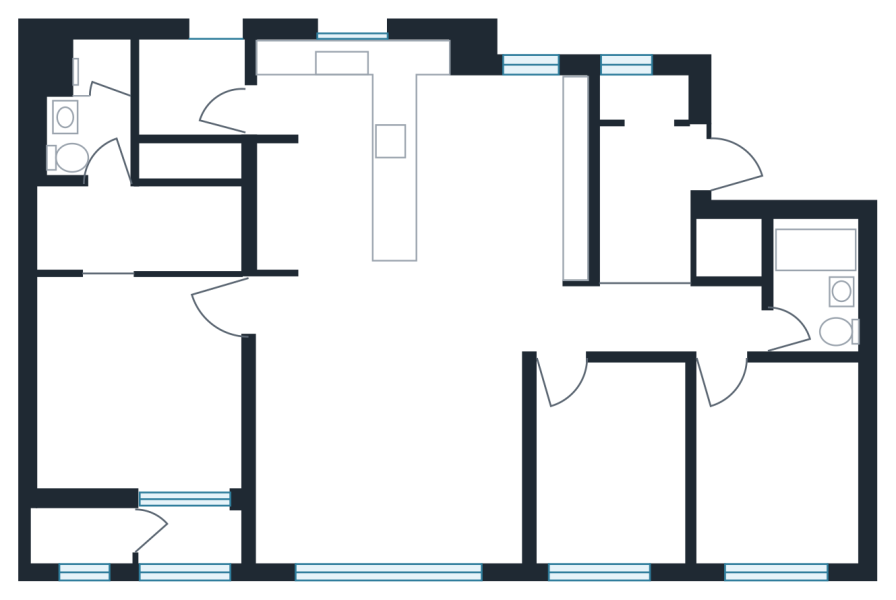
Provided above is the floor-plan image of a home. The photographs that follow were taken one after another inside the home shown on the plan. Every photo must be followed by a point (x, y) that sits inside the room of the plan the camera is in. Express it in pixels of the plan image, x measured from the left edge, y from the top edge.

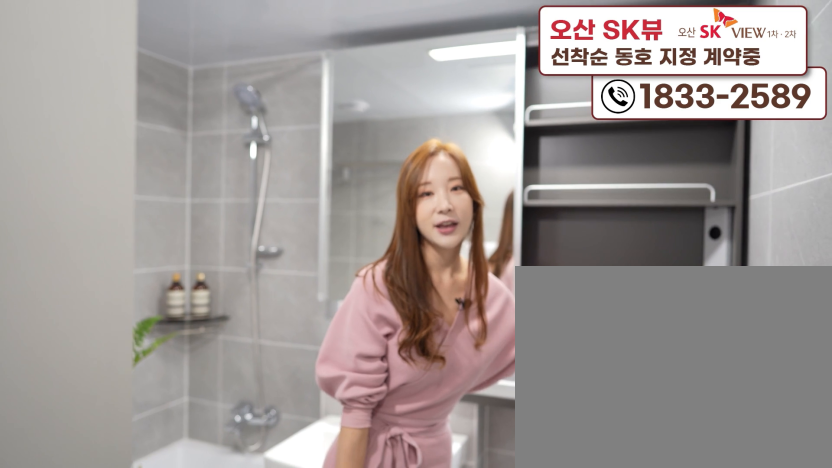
(822, 312)
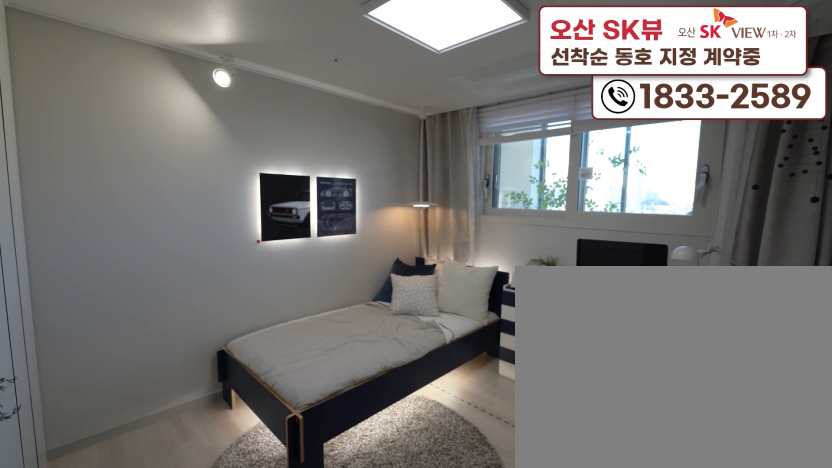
(769, 508)
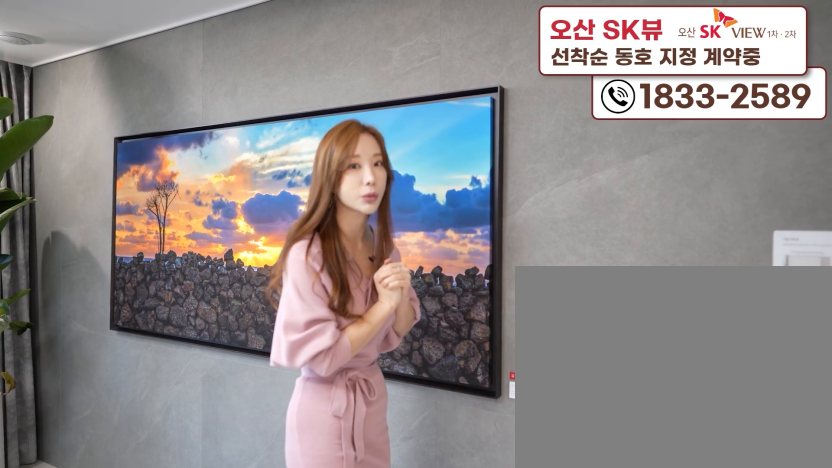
(393, 494)
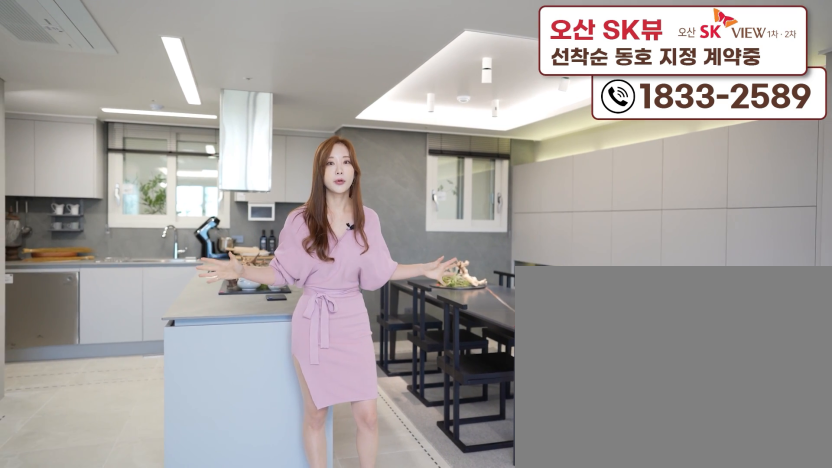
(357, 284)
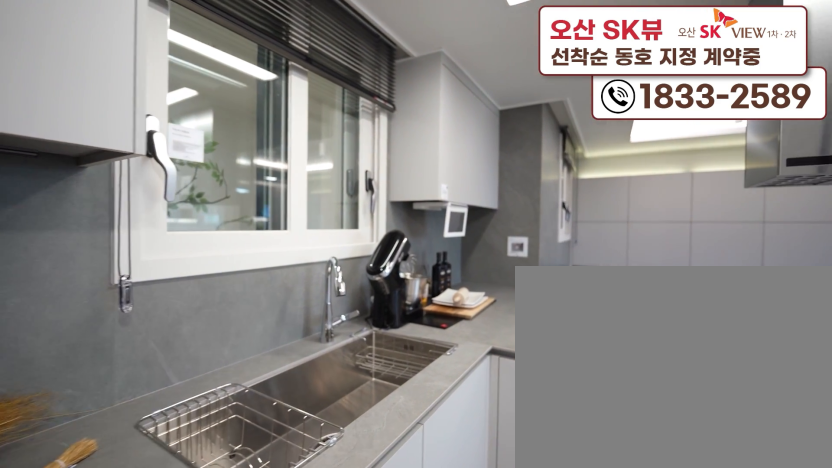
(357, 284)
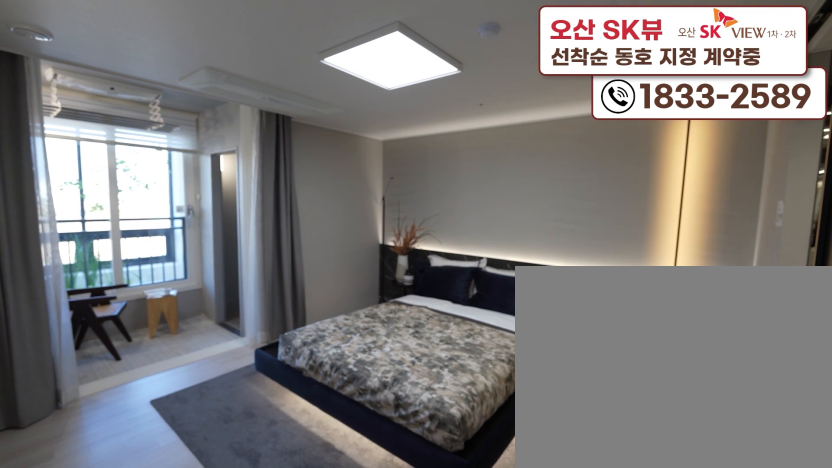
(142, 443)
